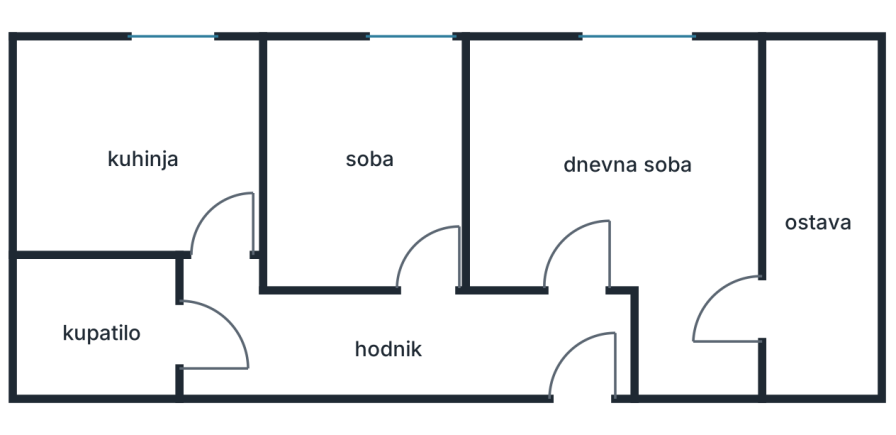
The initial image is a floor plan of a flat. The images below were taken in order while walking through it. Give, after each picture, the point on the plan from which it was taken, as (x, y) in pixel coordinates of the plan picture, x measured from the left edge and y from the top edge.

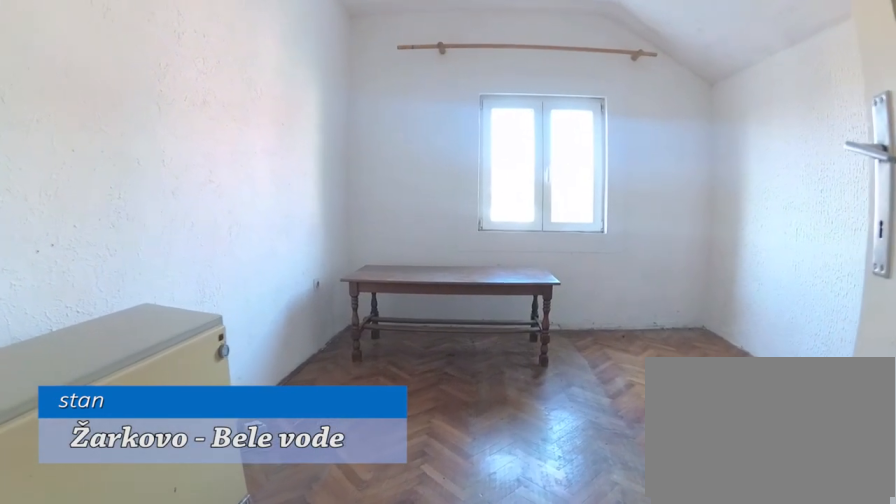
(579, 282)
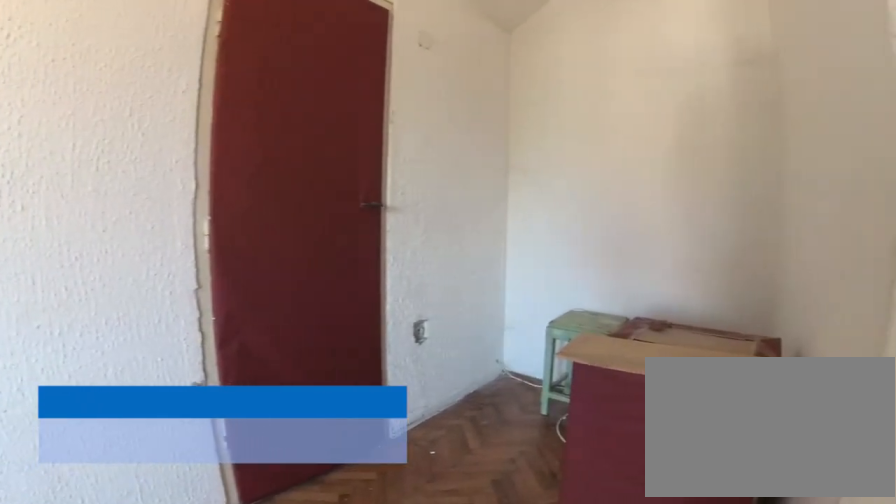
(664, 214)
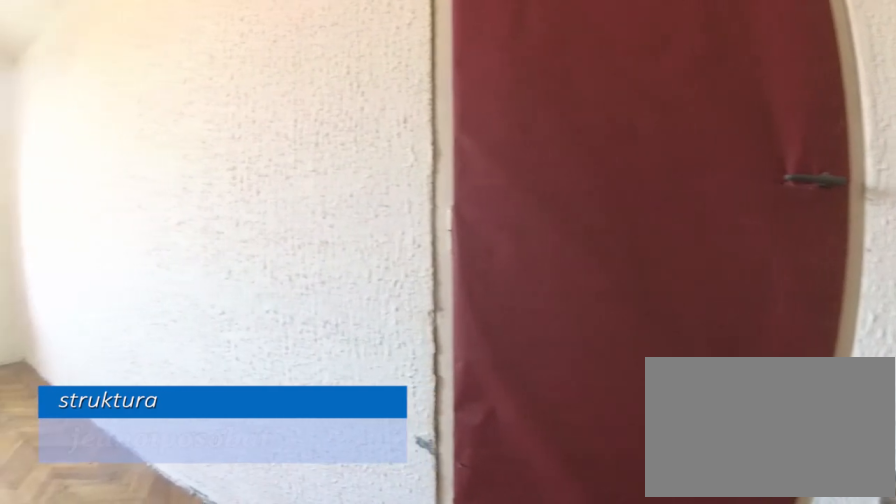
(661, 285)
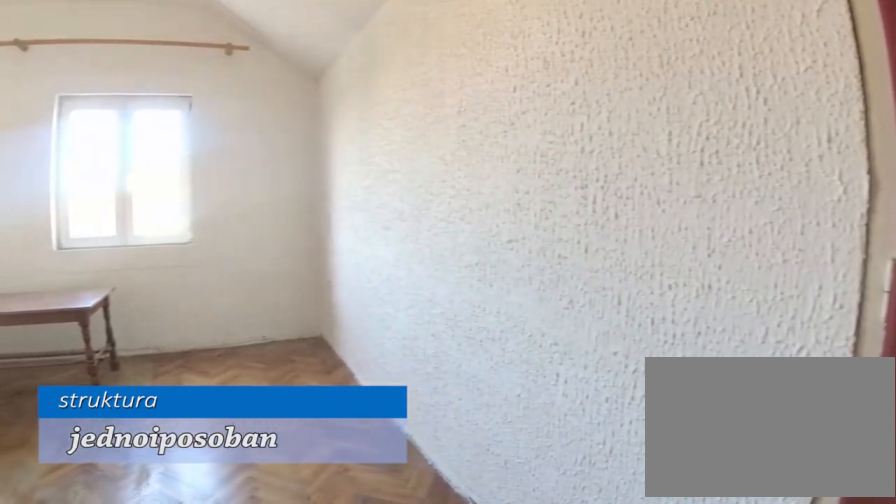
(668, 288)
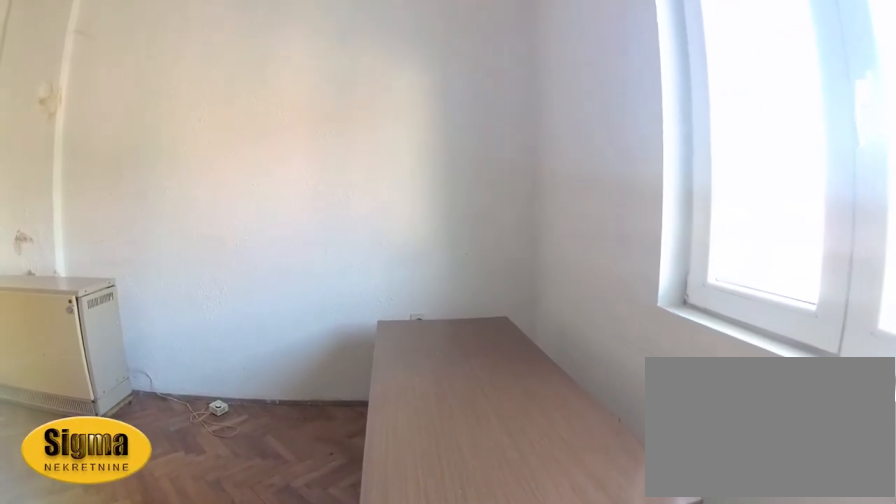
(691, 125)
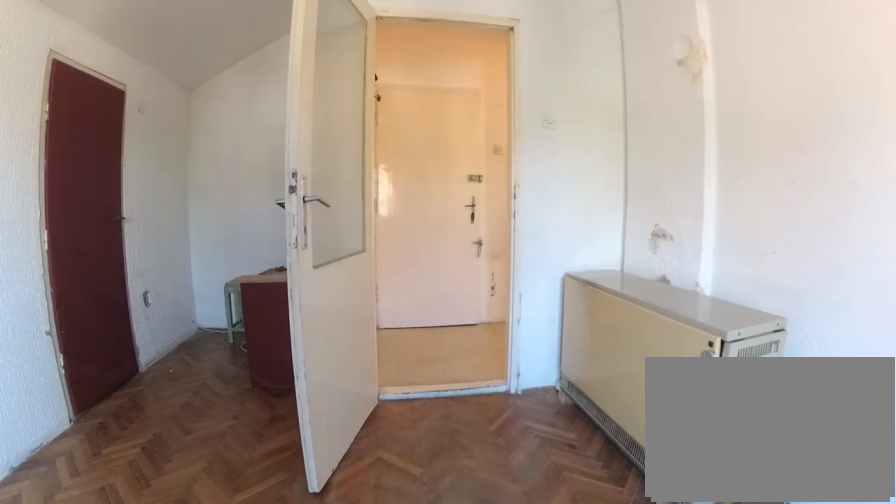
(614, 114)
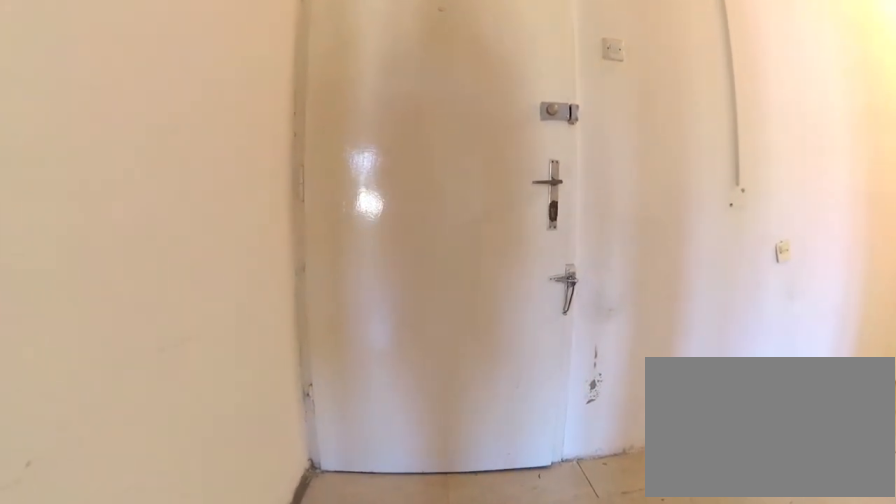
(573, 257)
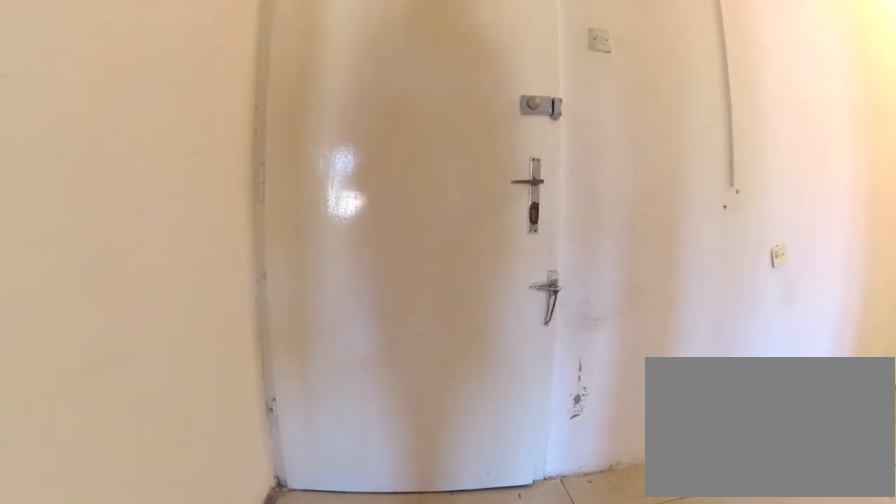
(573, 264)
